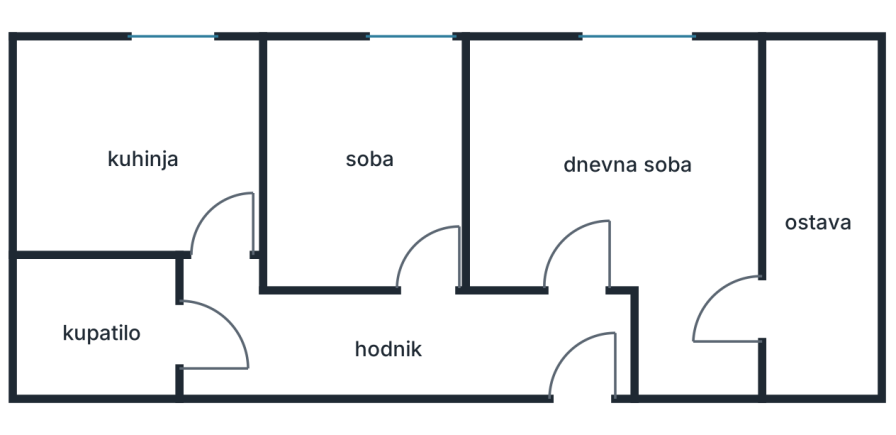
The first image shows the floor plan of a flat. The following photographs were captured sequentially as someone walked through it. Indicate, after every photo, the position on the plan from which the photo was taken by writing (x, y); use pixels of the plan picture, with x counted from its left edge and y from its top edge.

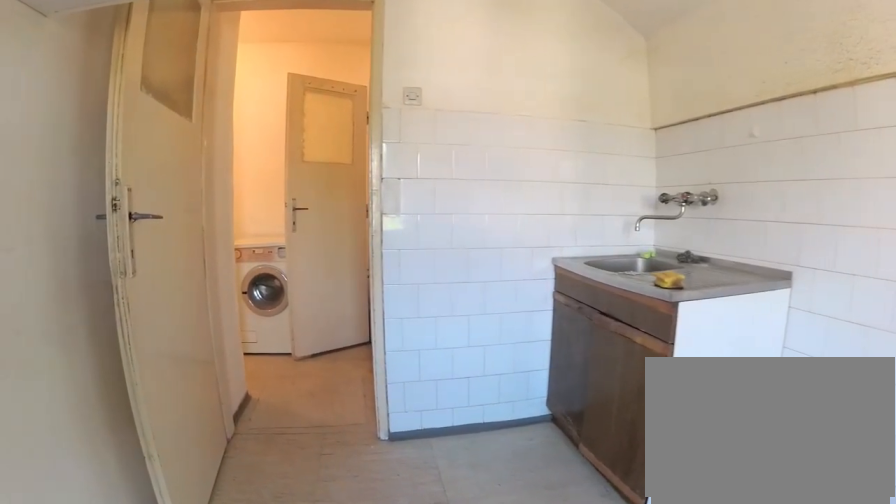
(210, 95)
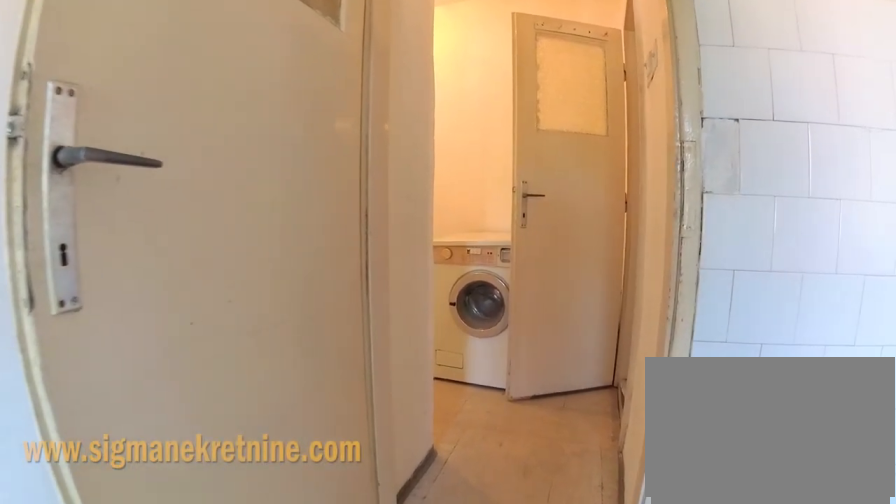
(210, 162)
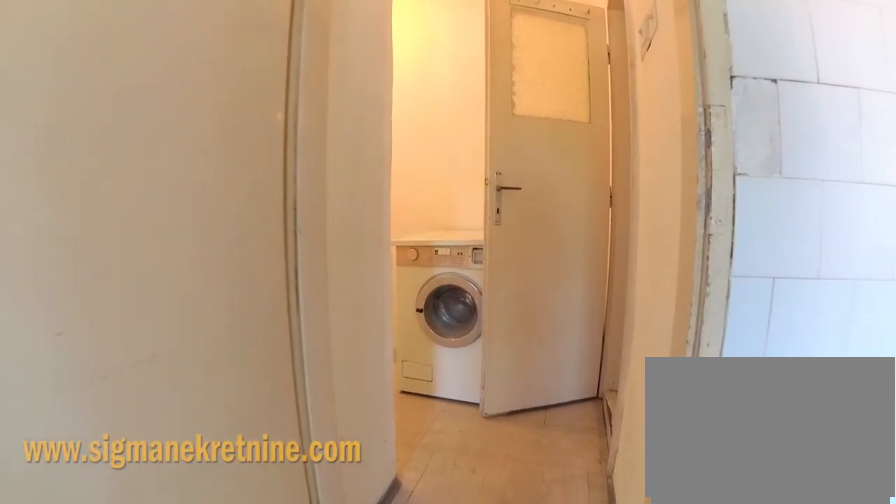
(210, 179)
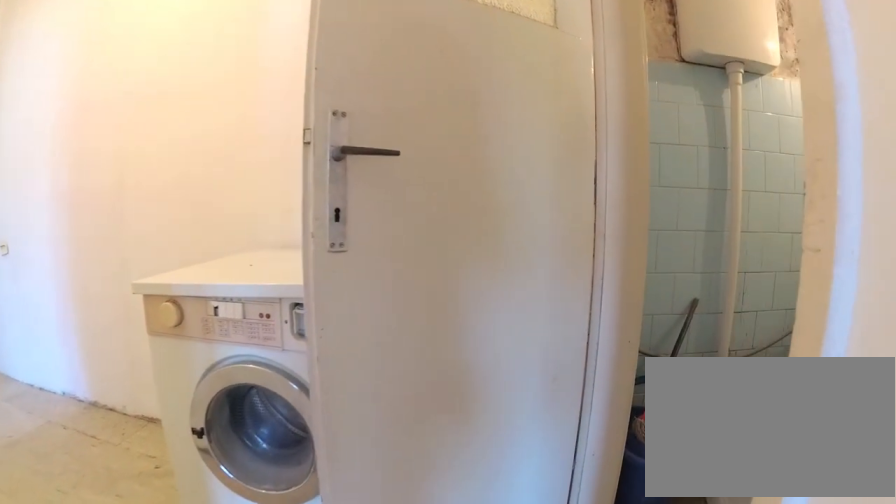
(218, 266)
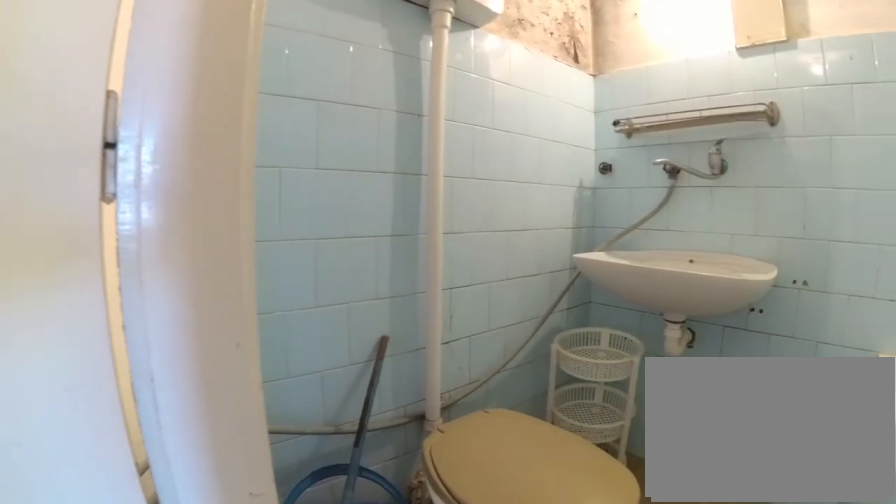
(198, 301)
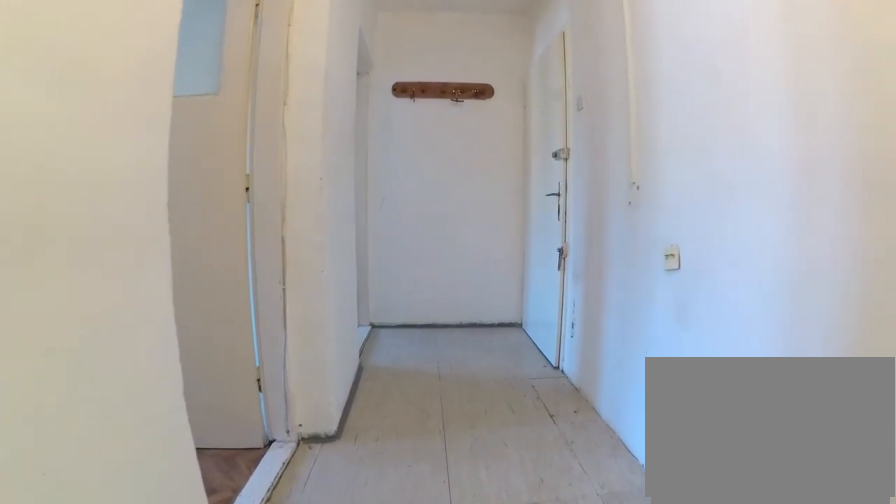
(316, 344)
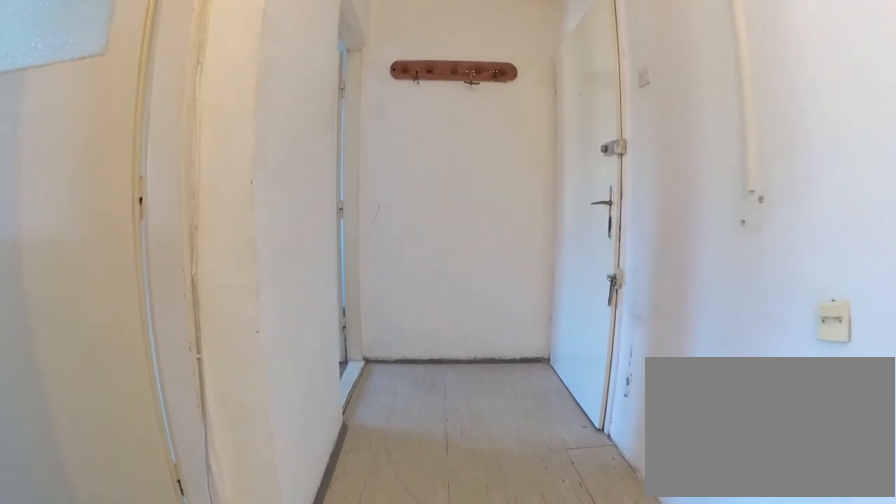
(376, 343)
